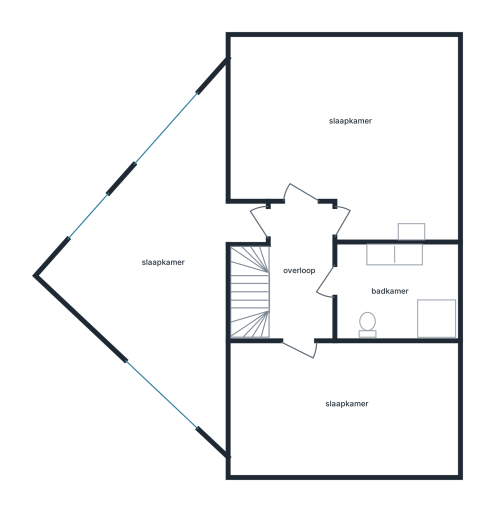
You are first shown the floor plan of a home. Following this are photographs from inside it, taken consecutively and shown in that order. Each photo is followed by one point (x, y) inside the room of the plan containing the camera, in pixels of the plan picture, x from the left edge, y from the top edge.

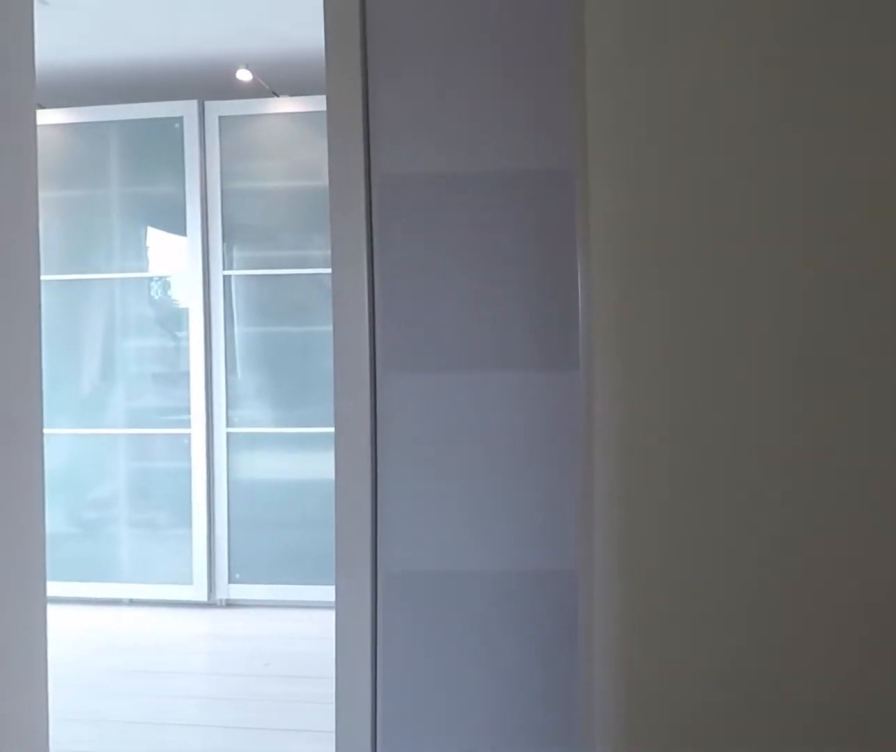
(323, 320)
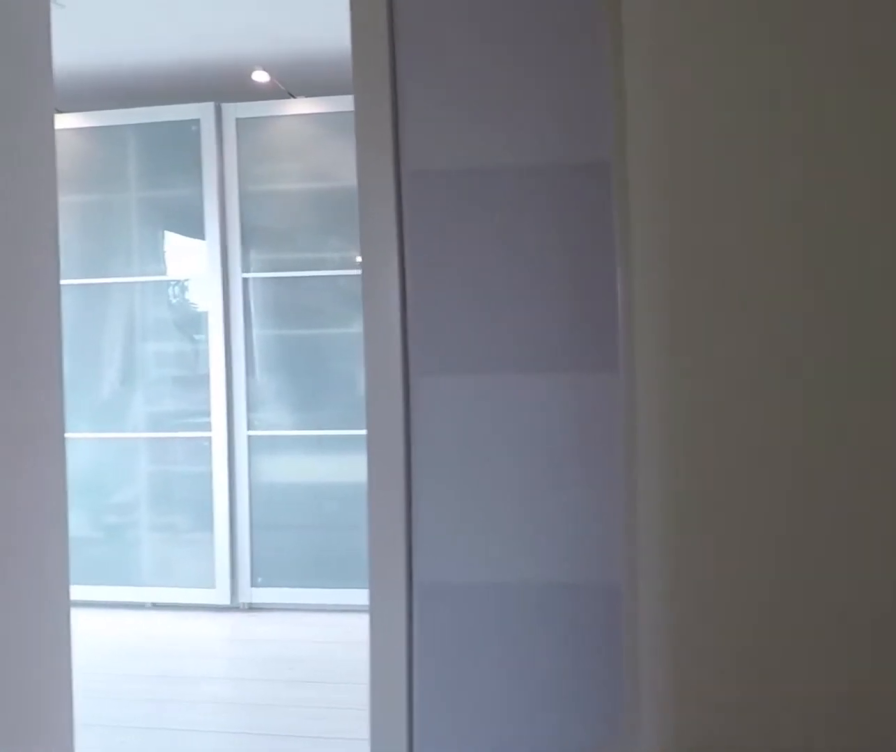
(323, 320)
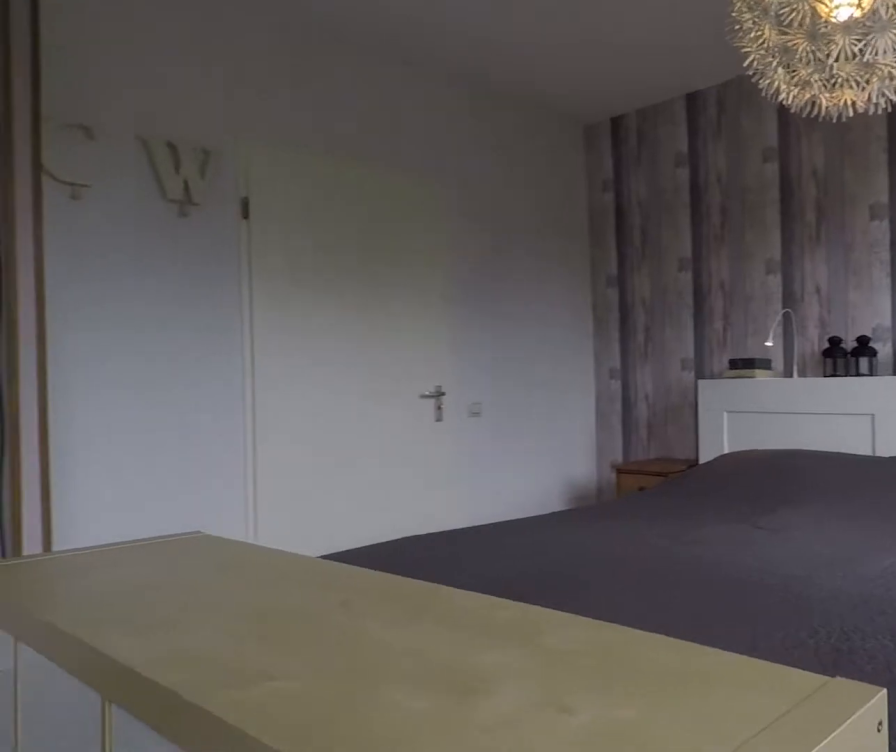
(454, 140)
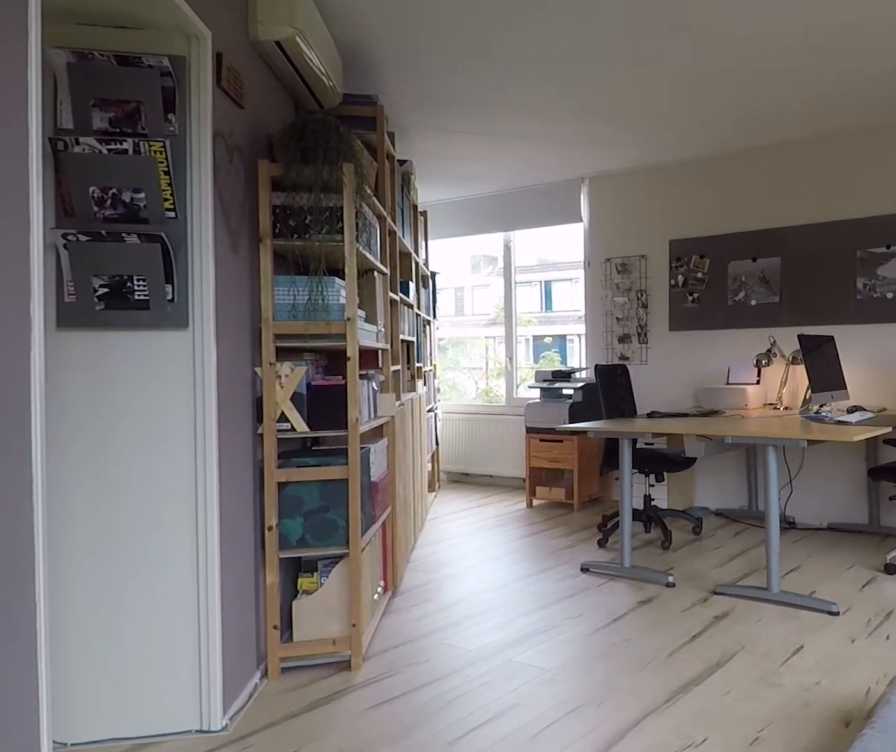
(171, 350)
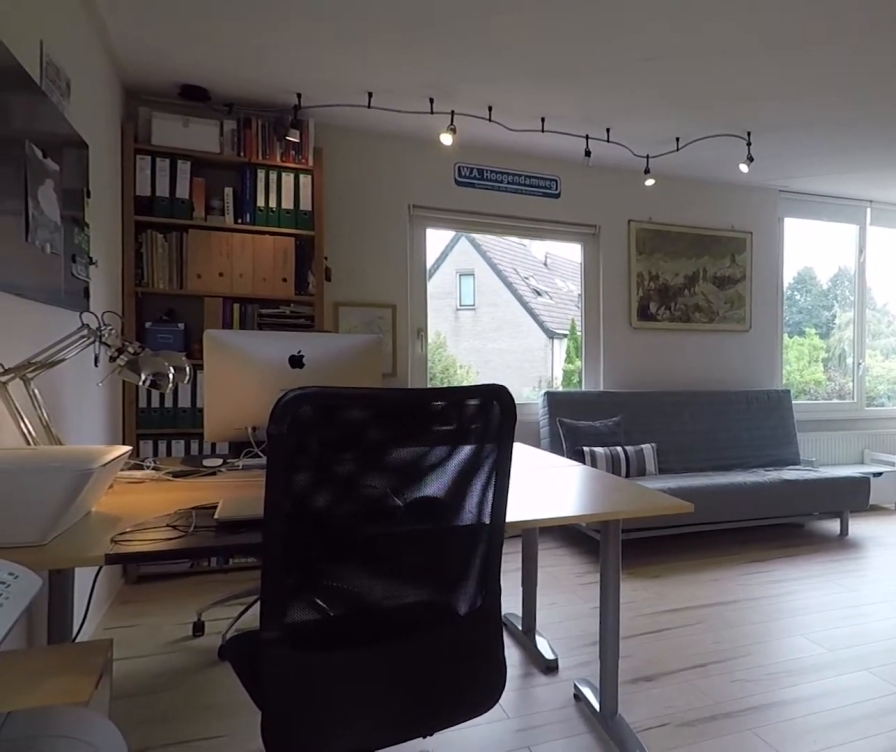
(171, 350)
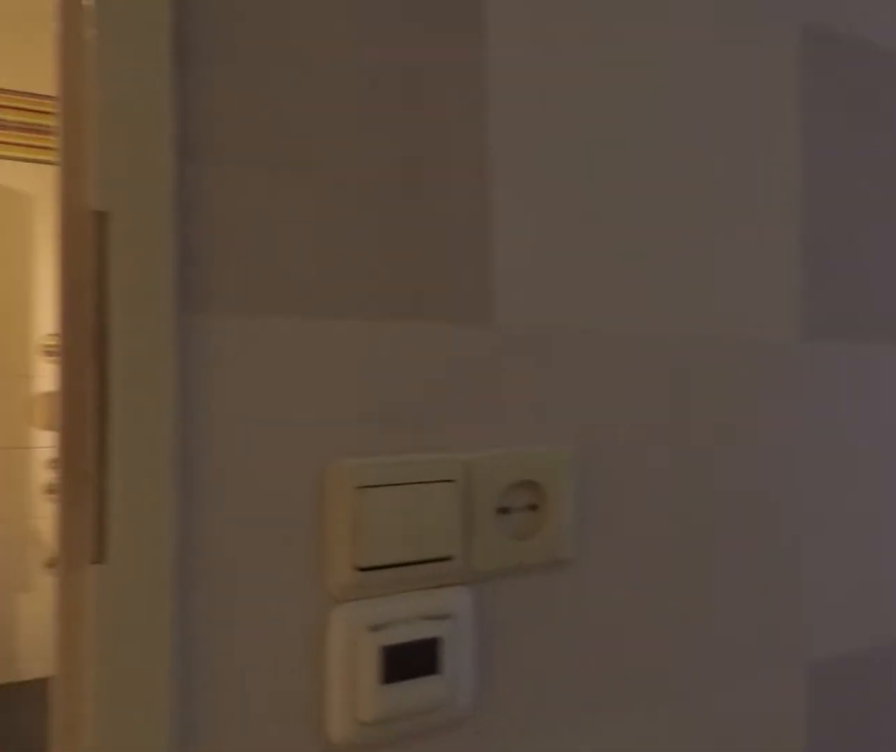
(322, 322)
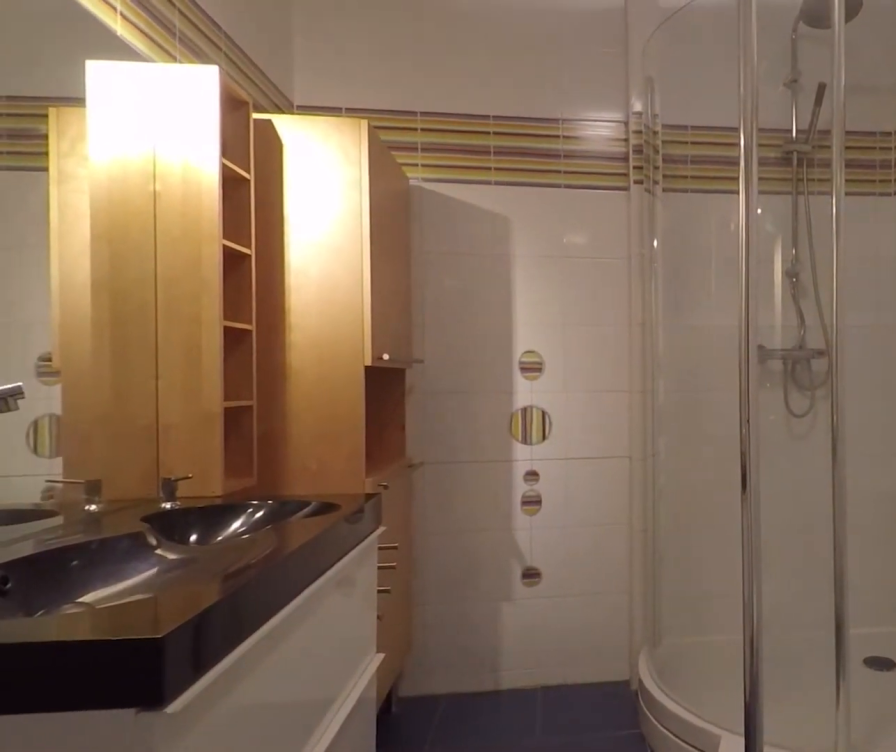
(397, 291)
